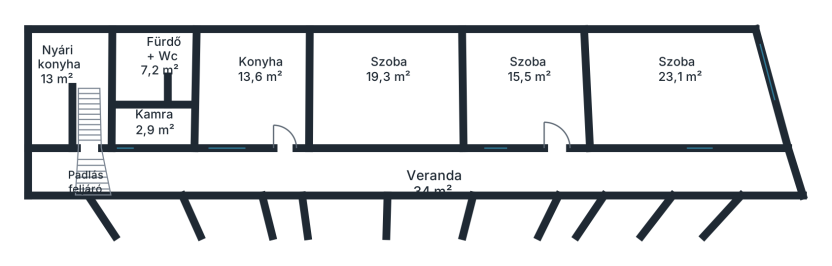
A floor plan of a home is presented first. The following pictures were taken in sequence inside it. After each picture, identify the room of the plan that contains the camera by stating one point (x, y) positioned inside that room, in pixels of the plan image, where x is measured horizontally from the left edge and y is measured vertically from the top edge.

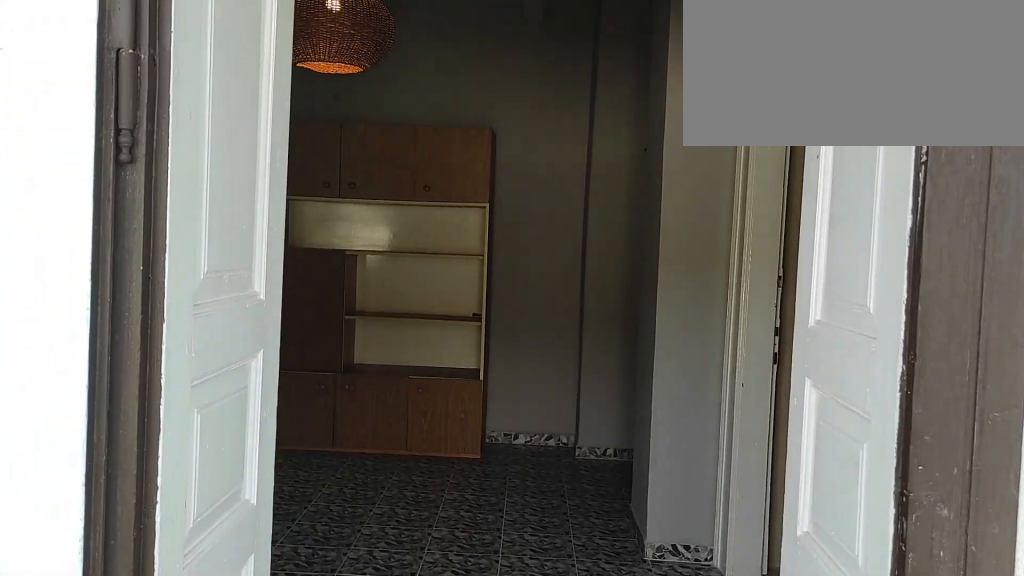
(566, 174)
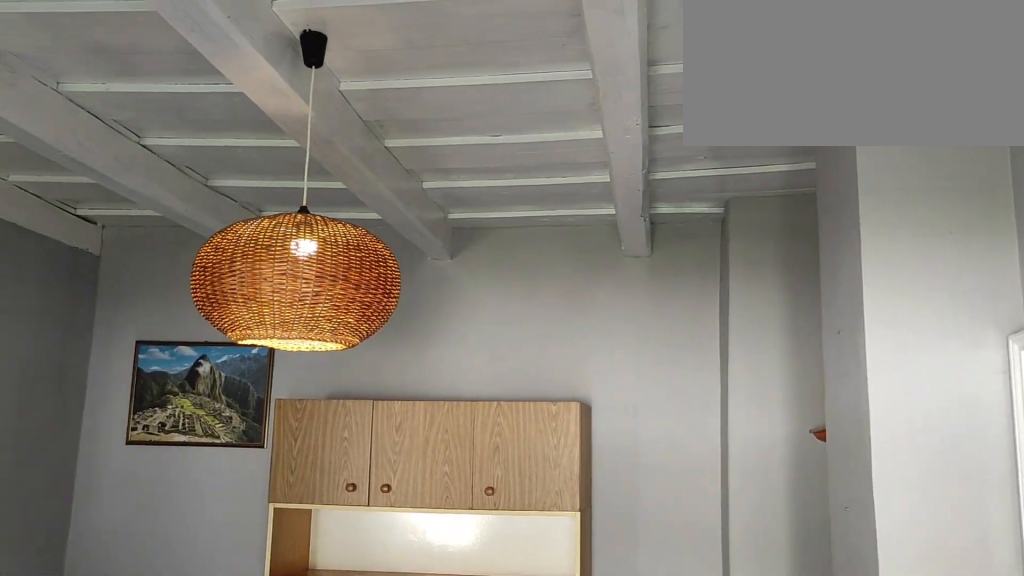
(527, 56)
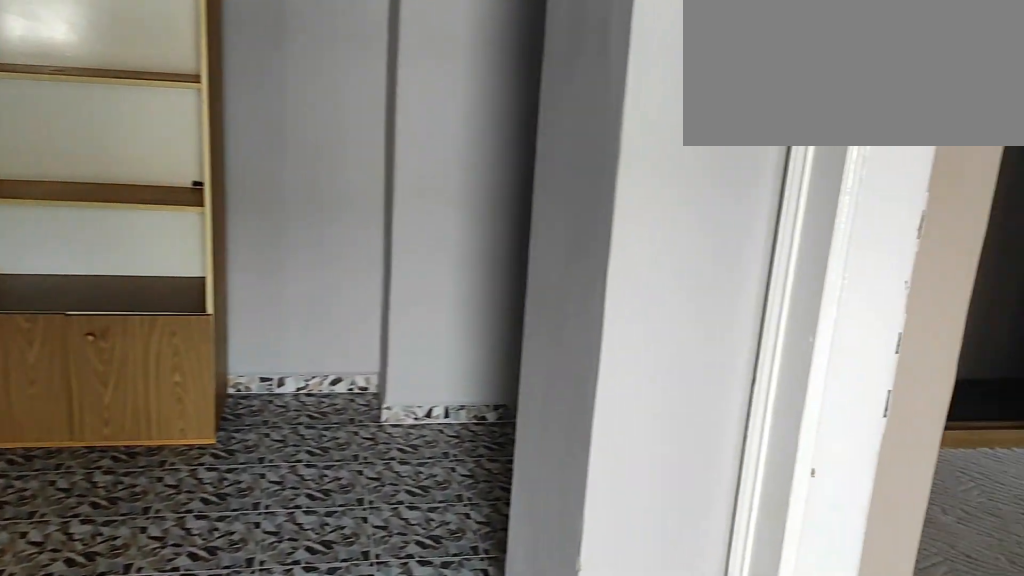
(527, 56)
